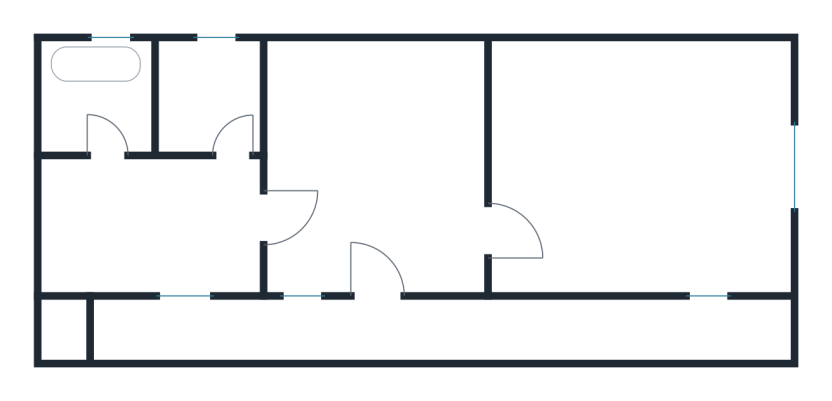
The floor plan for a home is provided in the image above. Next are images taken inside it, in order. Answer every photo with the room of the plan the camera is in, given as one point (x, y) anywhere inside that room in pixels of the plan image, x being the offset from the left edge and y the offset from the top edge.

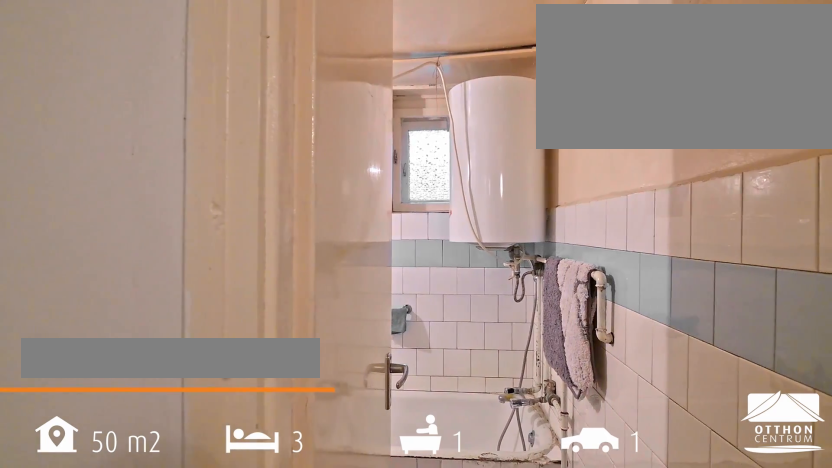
(101, 106)
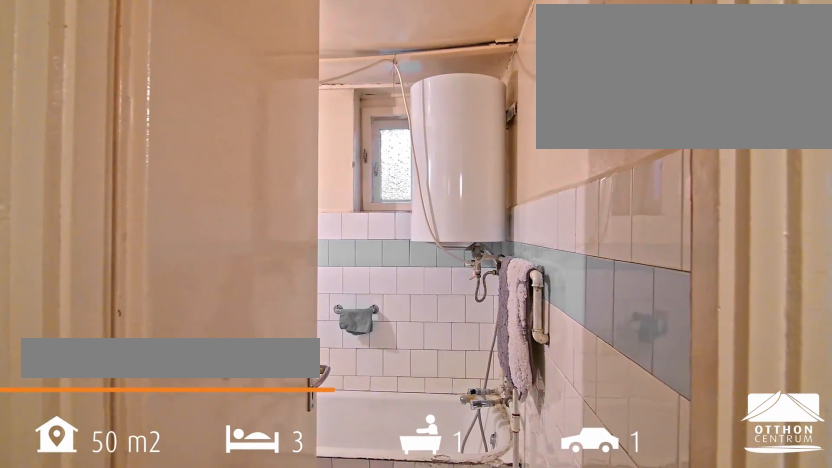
(101, 105)
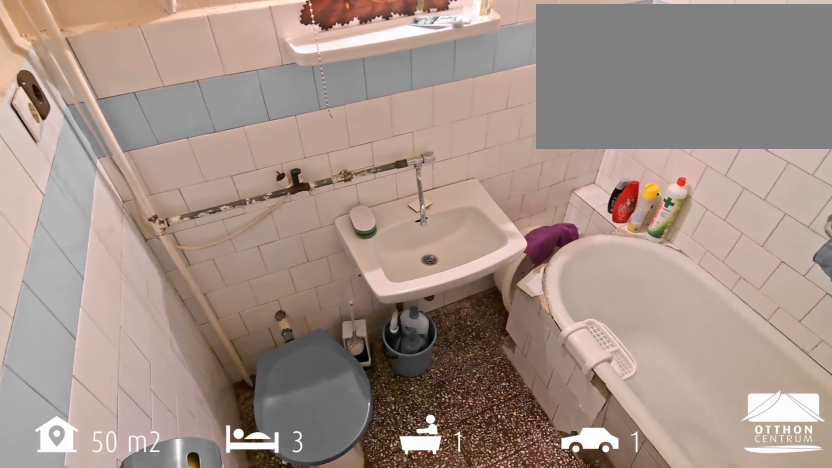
(101, 105)
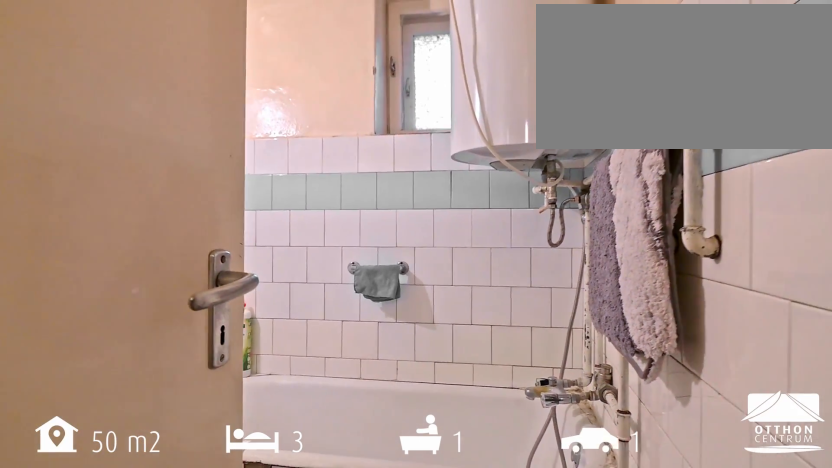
(101, 105)
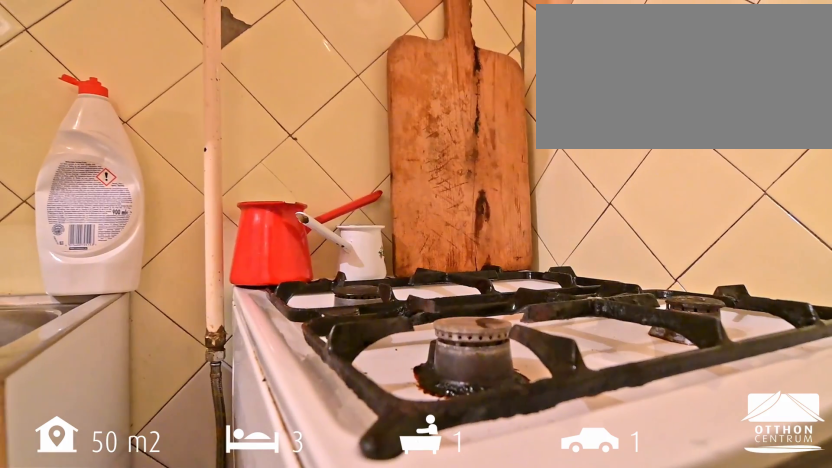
(207, 91)
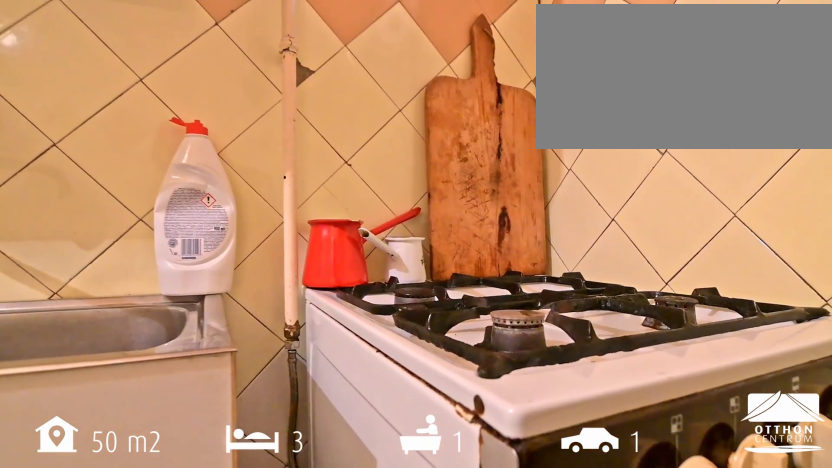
(207, 91)
